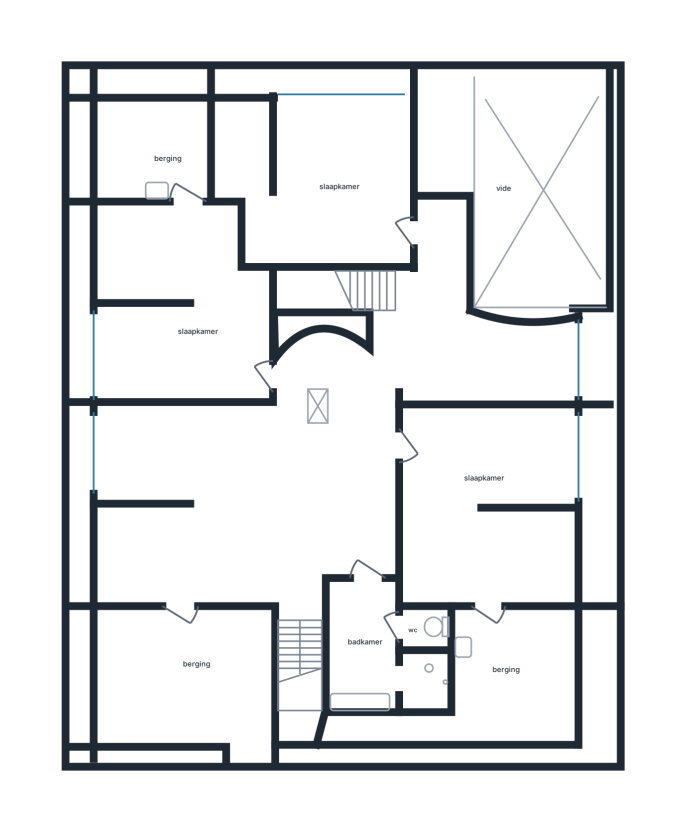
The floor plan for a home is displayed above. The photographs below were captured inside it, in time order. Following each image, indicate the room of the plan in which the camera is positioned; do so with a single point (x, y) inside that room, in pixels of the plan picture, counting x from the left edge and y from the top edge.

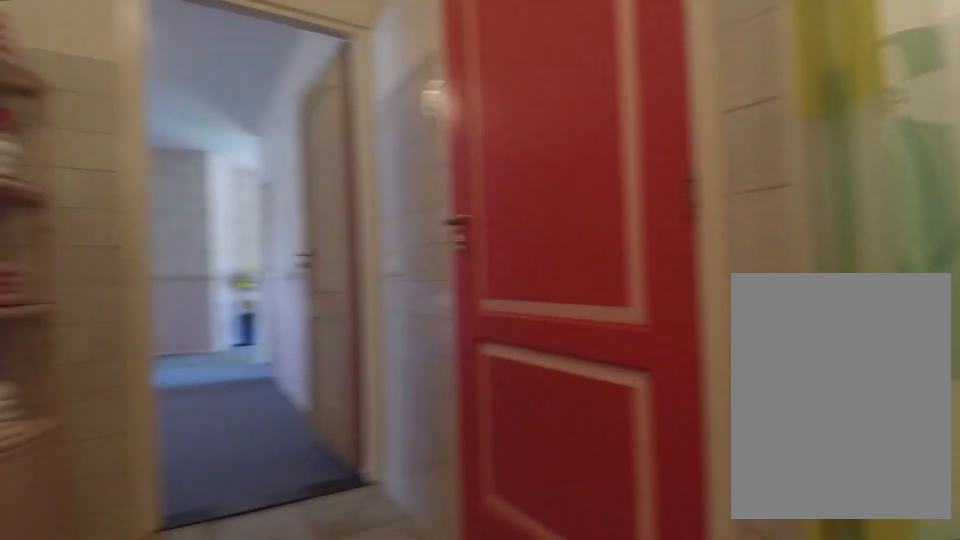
(378, 654)
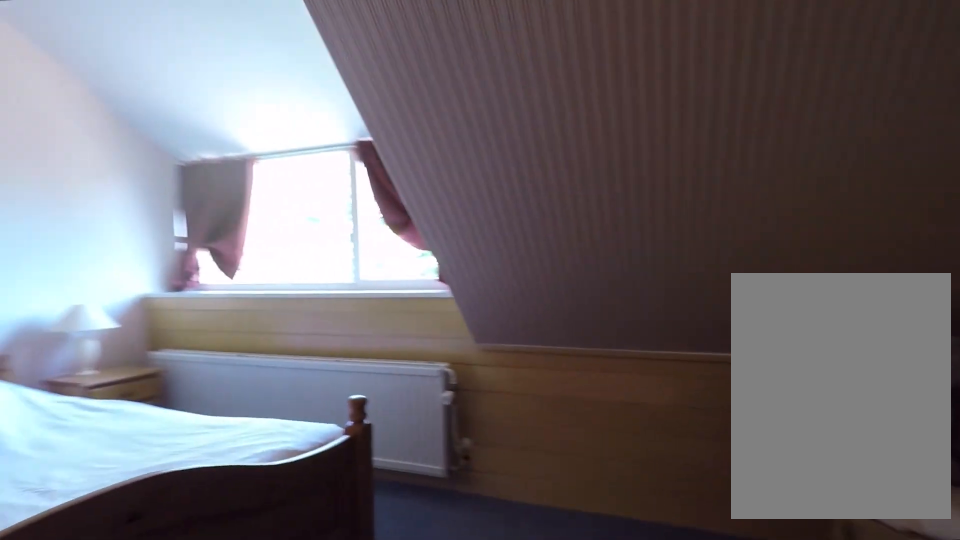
(481, 500)
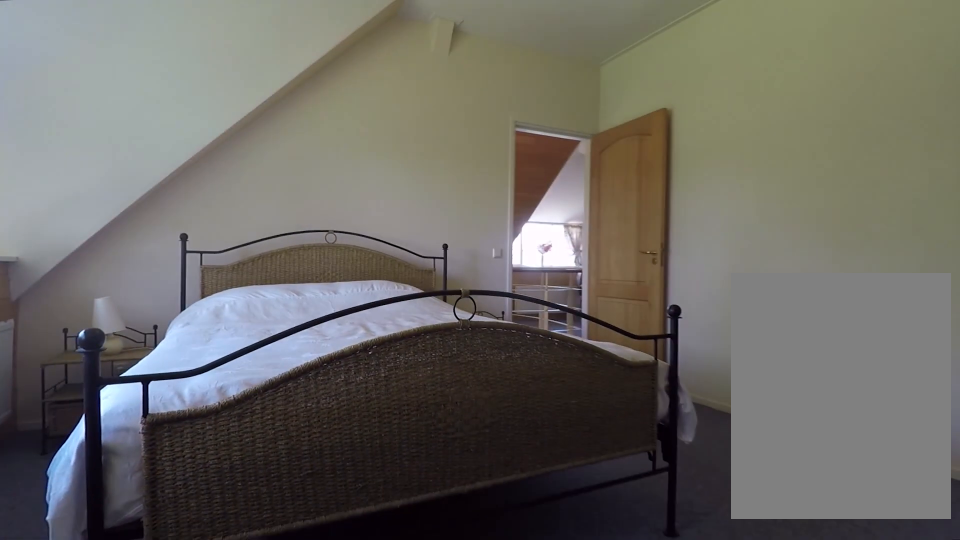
(321, 182)
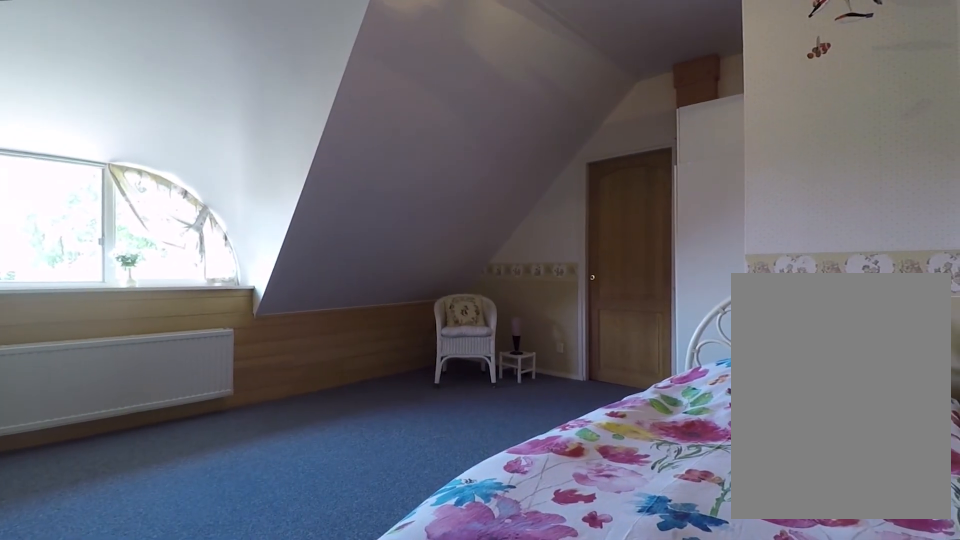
(185, 312)
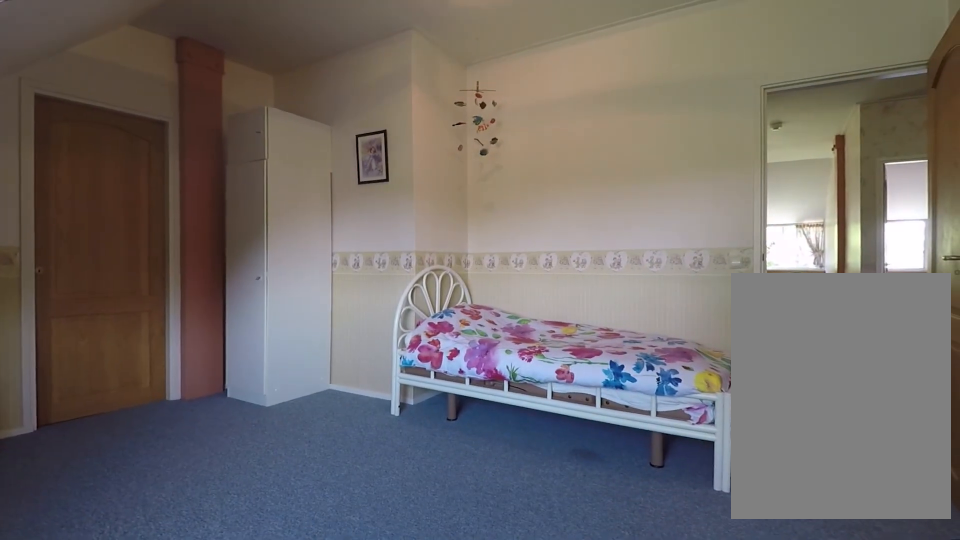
(185, 312)
